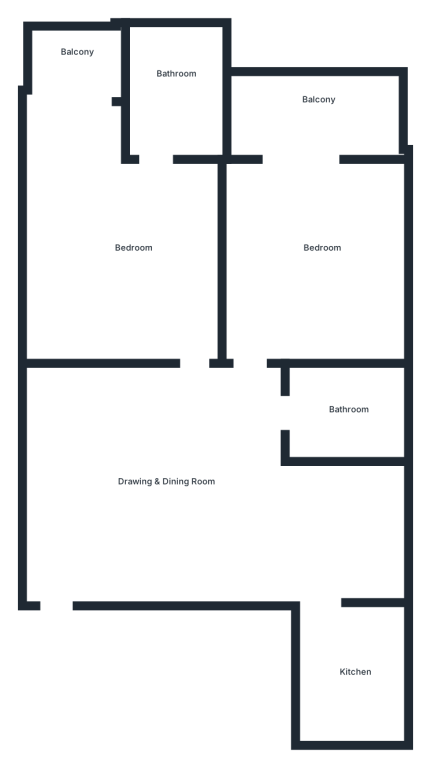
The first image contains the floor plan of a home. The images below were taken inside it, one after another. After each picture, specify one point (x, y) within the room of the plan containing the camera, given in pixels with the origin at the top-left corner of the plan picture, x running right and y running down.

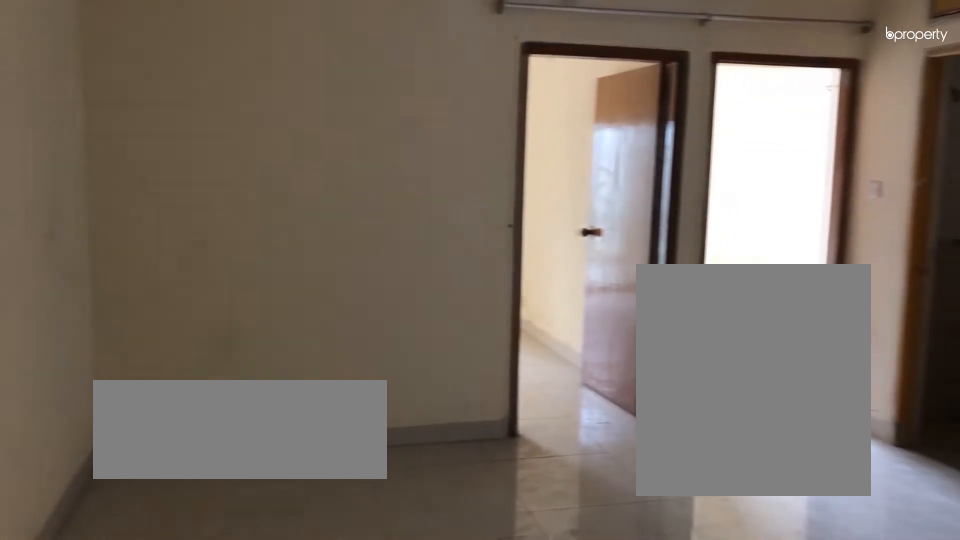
(174, 499)
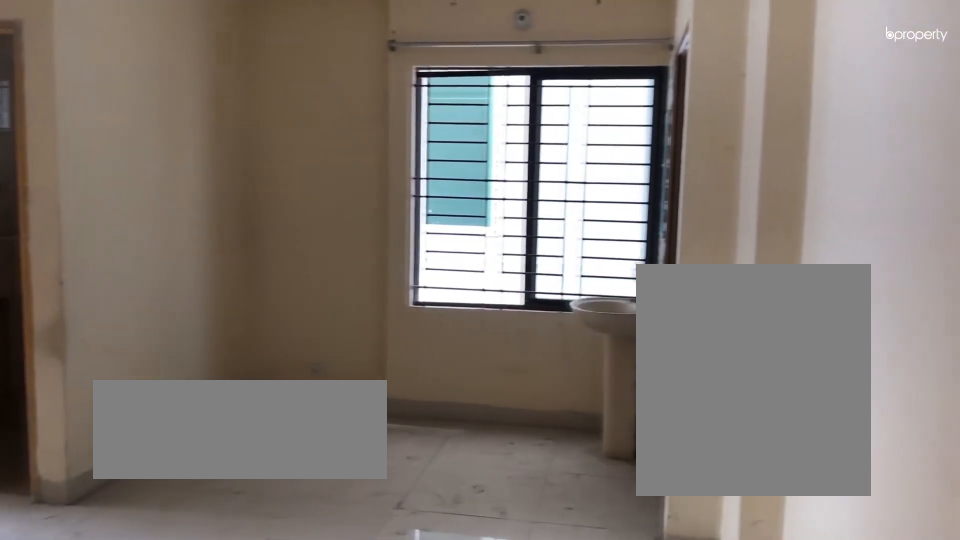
(174, 499)
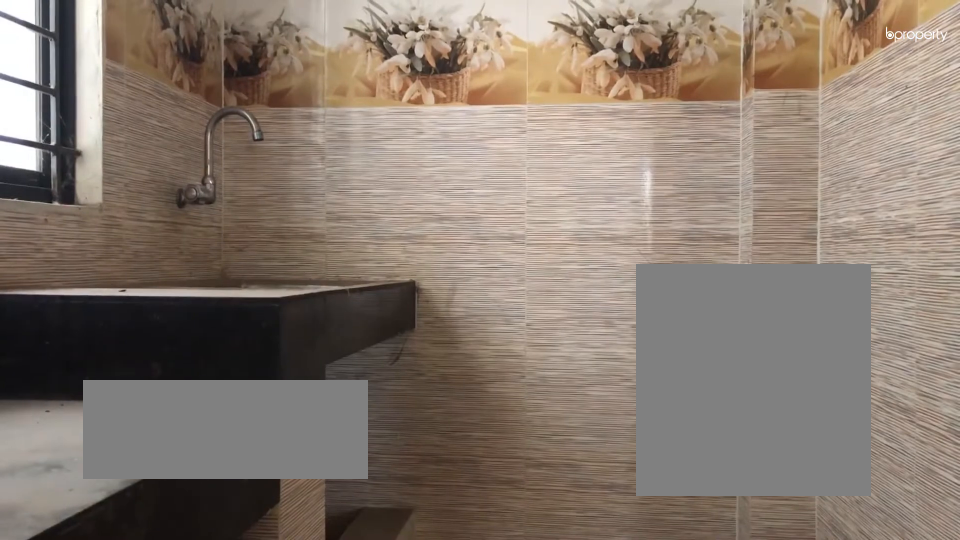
(353, 680)
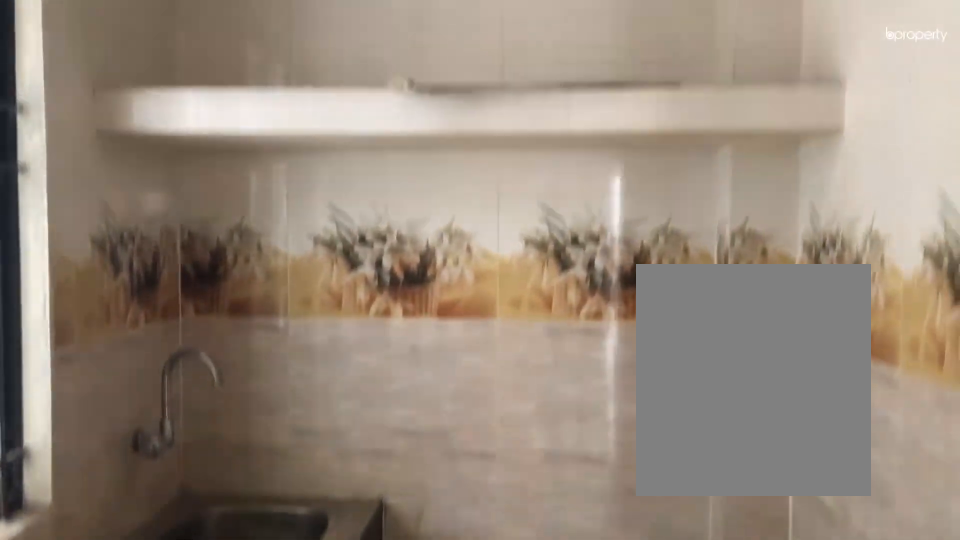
(353, 680)
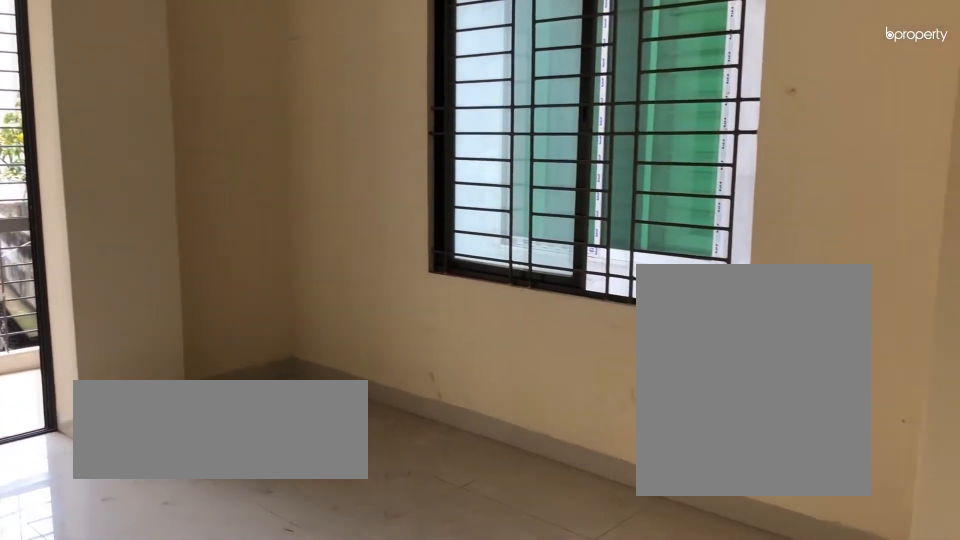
(322, 255)
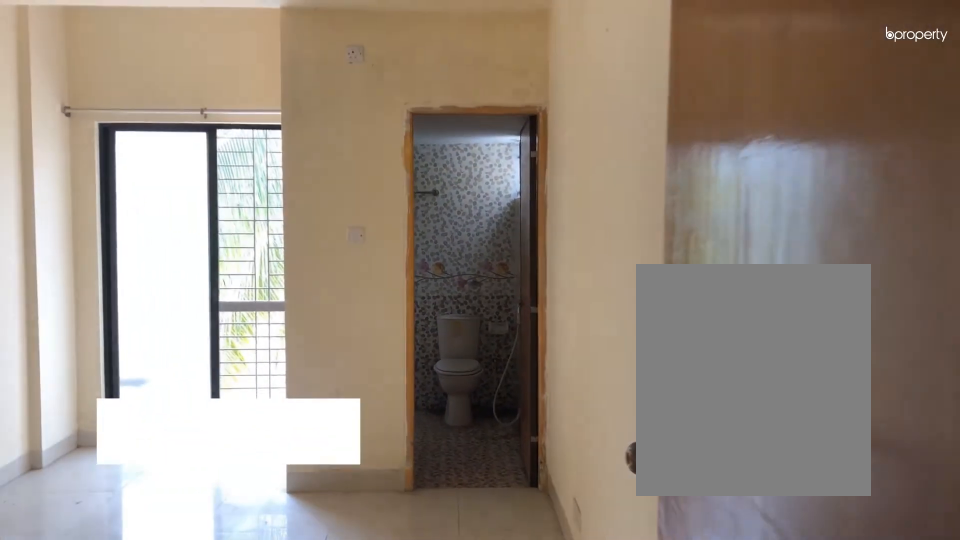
(140, 257)
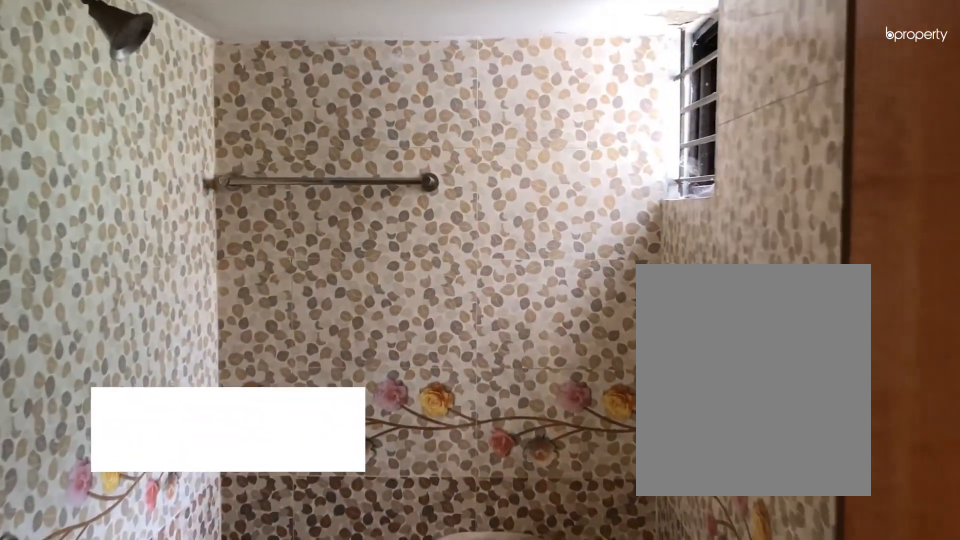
(177, 86)
